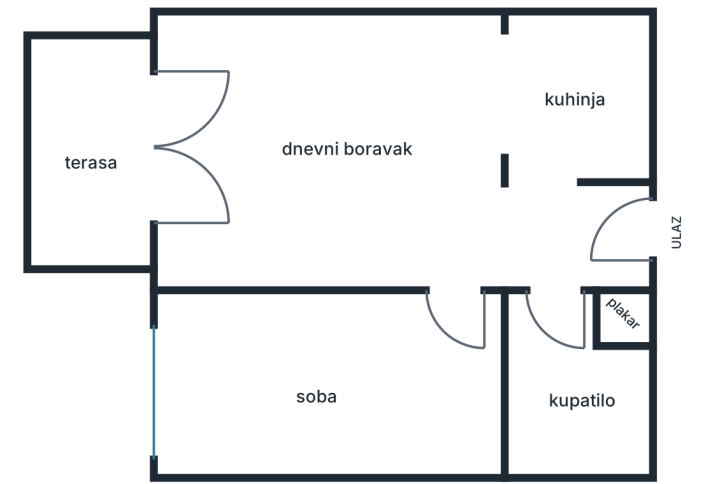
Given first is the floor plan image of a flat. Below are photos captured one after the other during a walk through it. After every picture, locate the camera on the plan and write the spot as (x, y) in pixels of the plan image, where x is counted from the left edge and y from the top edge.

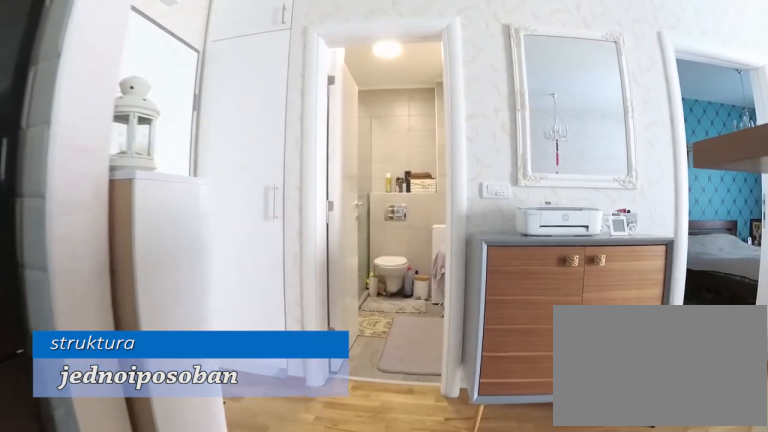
(549, 117)
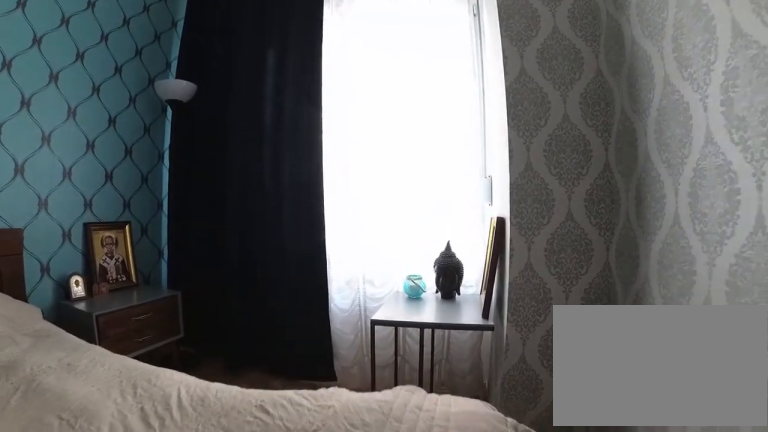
(312, 323)
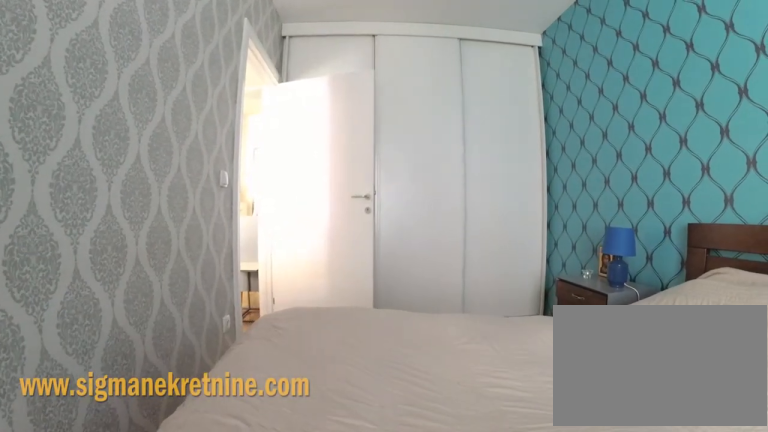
(261, 326)
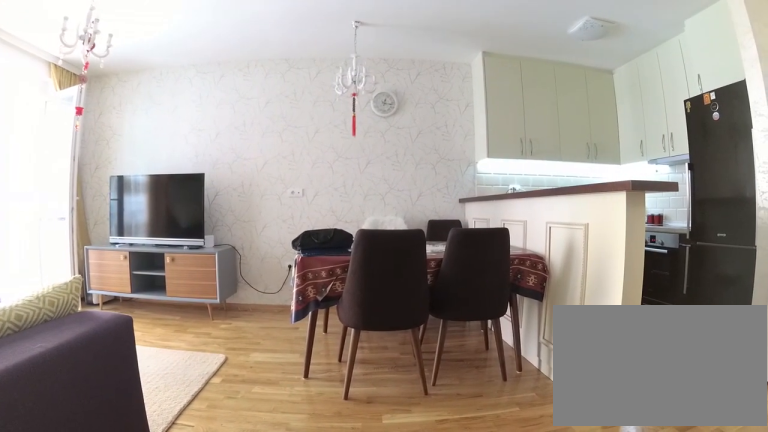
(448, 296)
